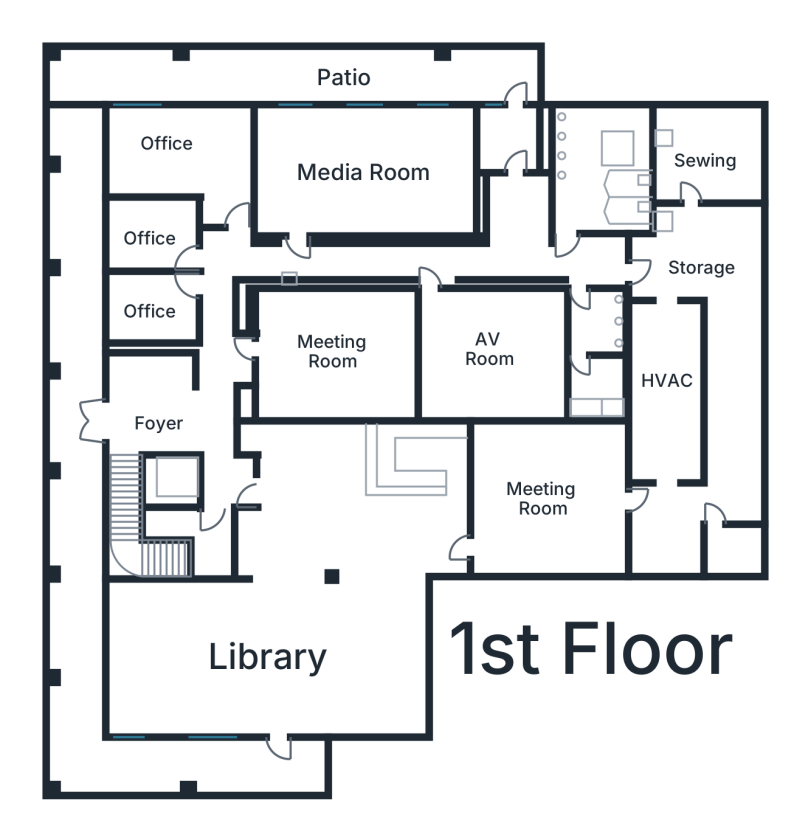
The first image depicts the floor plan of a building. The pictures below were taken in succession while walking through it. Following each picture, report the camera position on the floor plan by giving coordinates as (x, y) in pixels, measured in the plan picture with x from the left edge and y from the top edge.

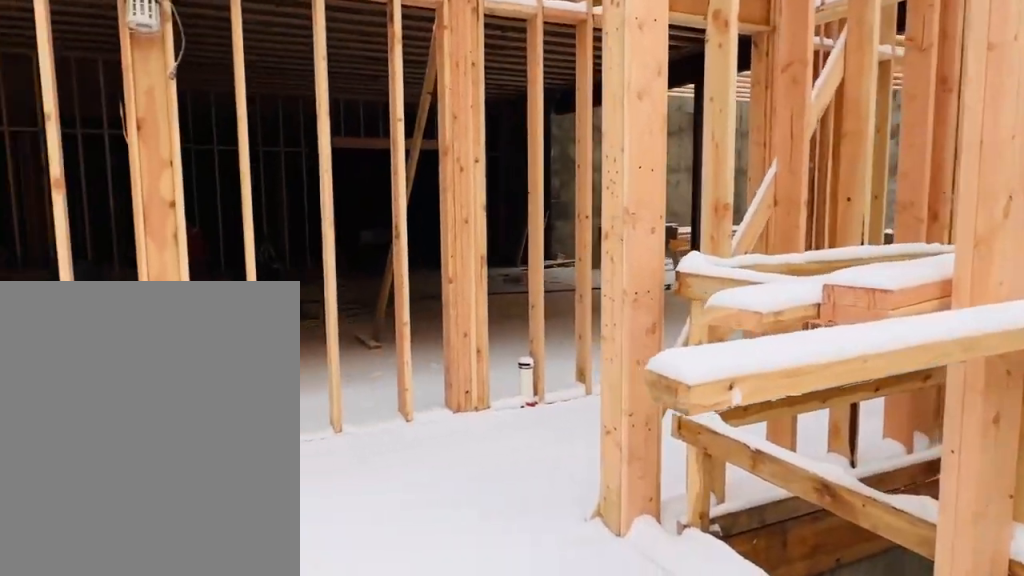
(174, 404)
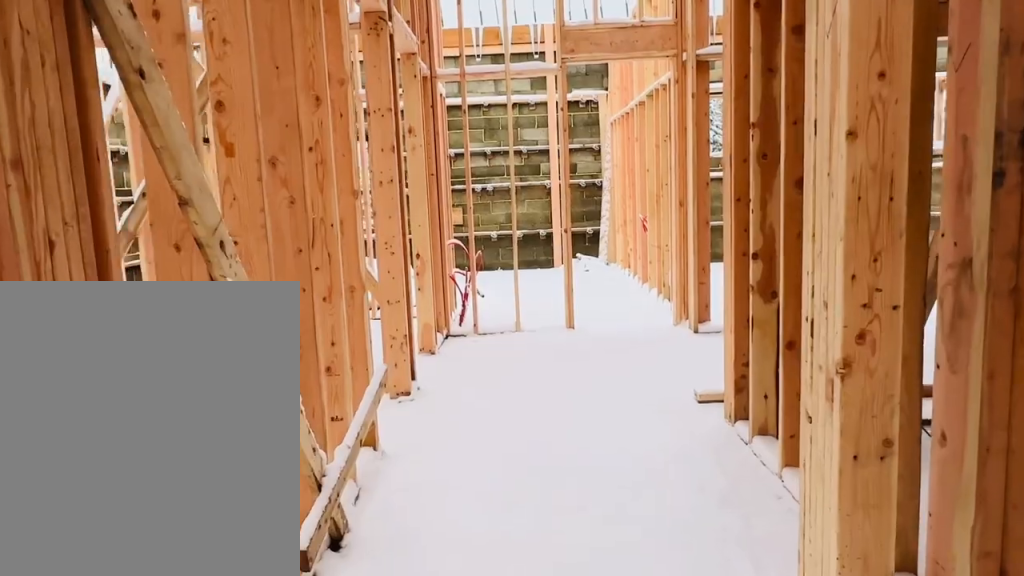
(209, 356)
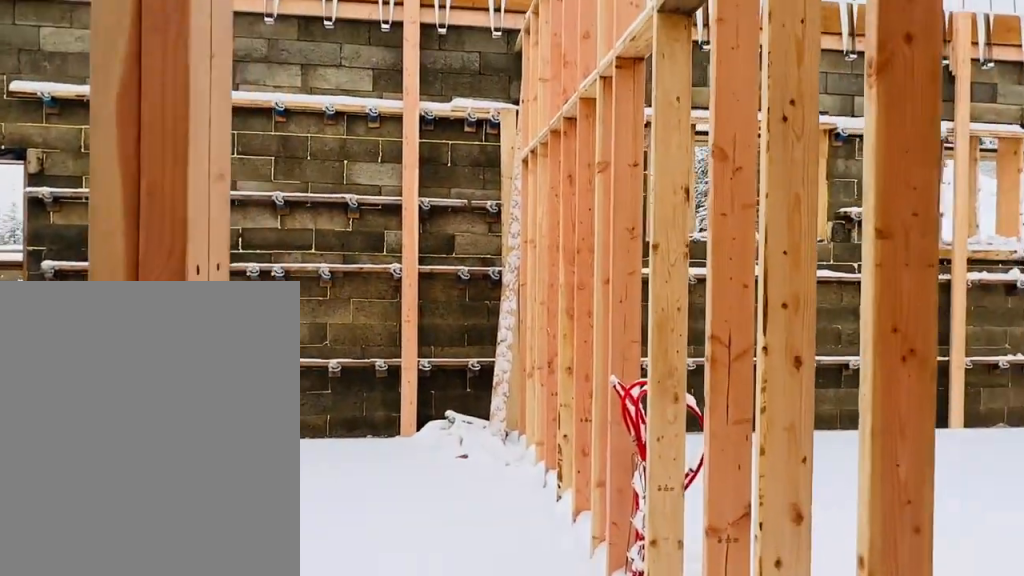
(234, 227)
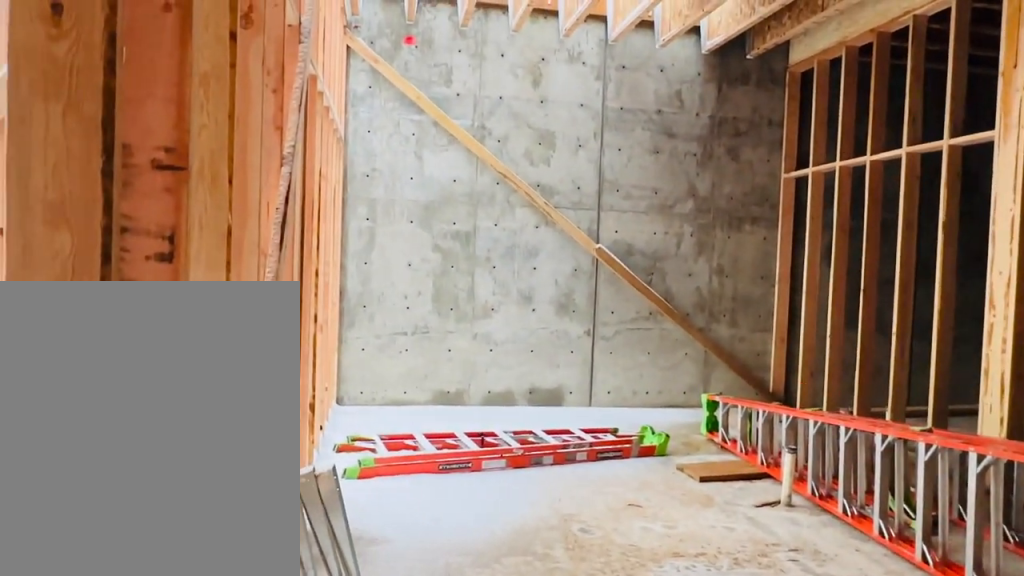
(568, 239)
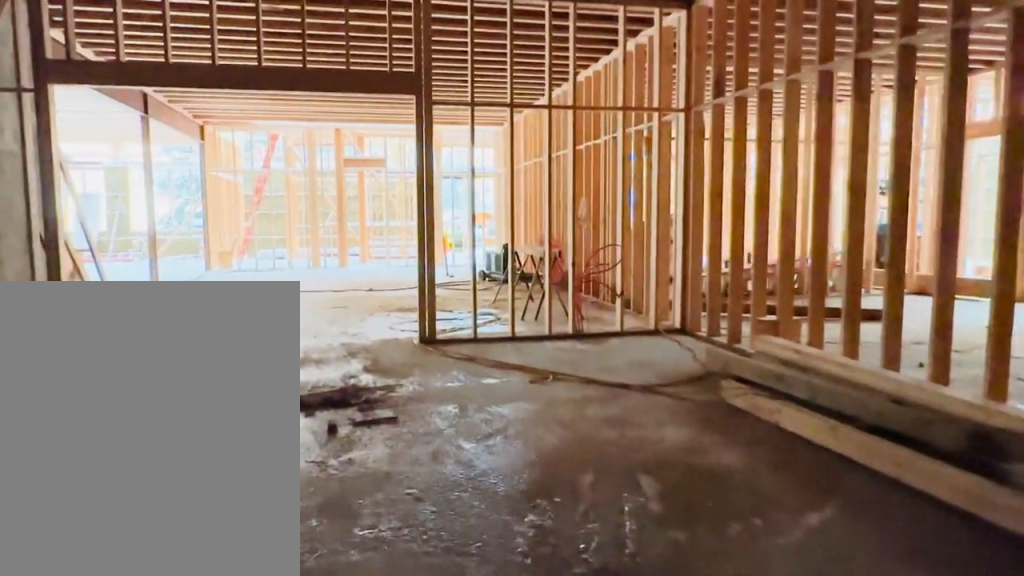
(609, 506)
